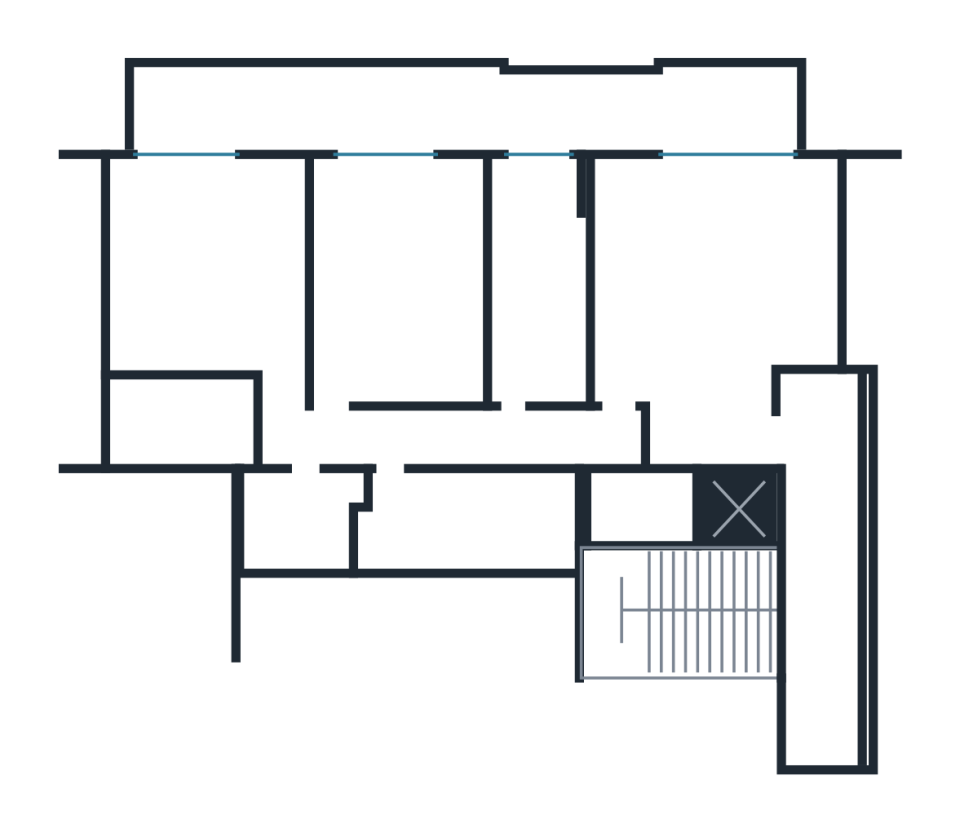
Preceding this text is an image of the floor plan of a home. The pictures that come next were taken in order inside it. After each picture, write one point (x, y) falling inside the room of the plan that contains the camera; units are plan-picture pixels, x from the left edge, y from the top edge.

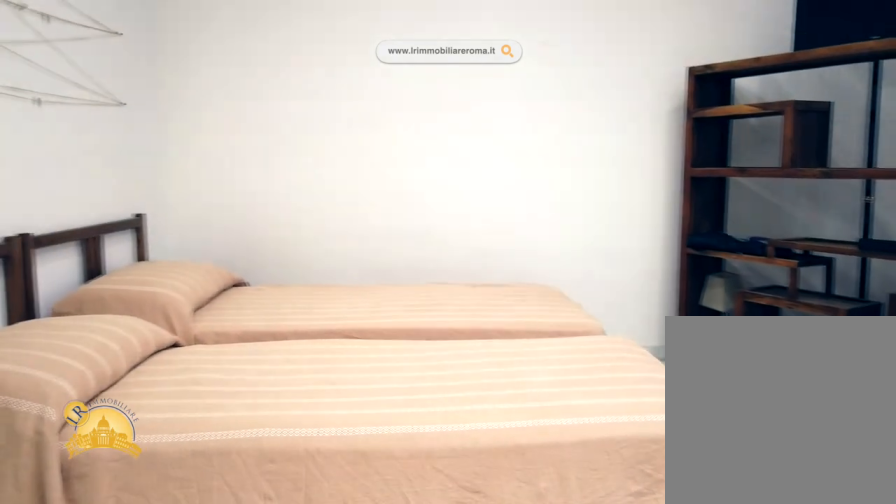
(715, 288)
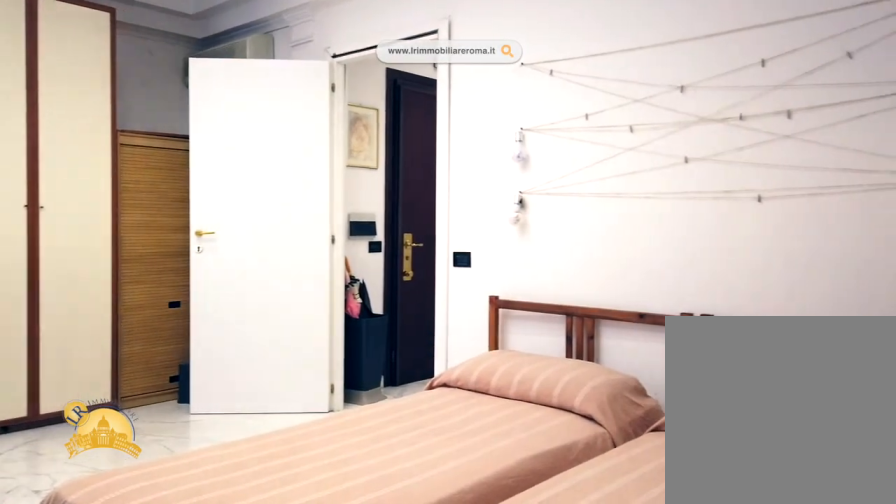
(715, 288)
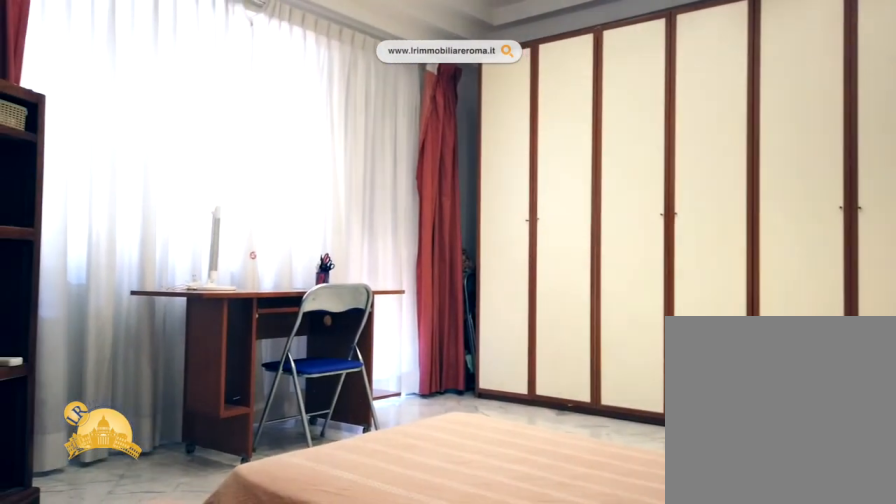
(715, 288)
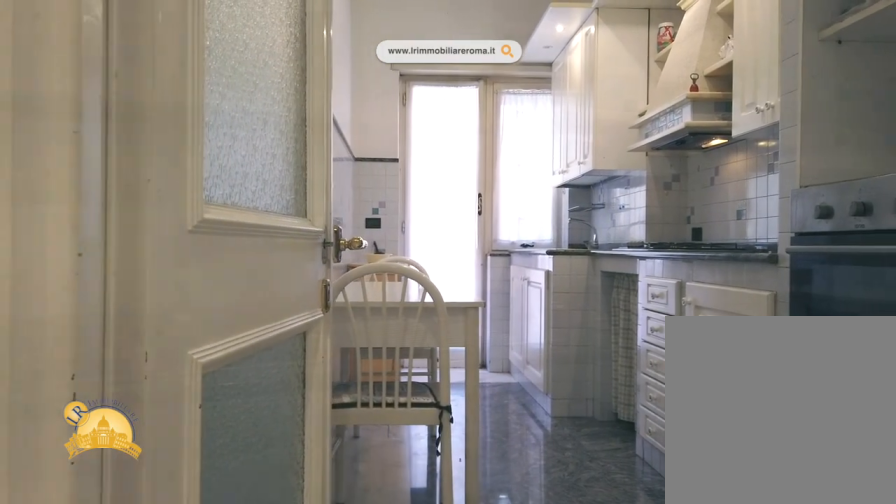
(539, 288)
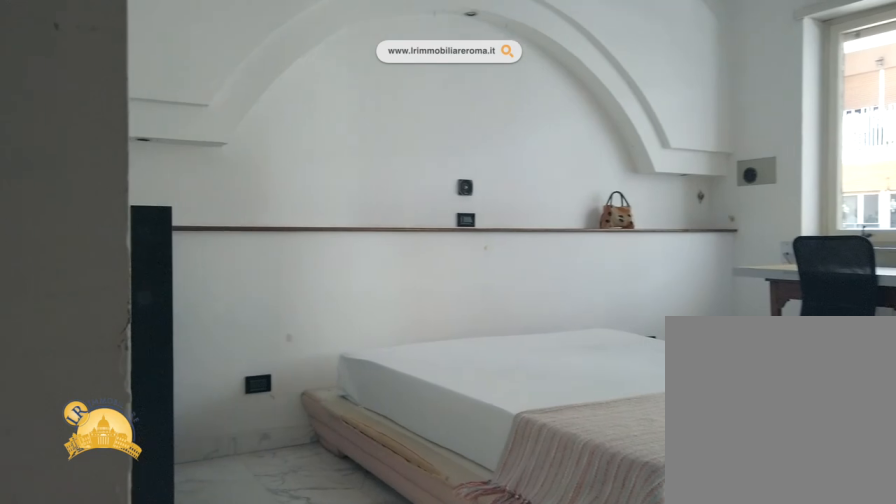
(207, 281)
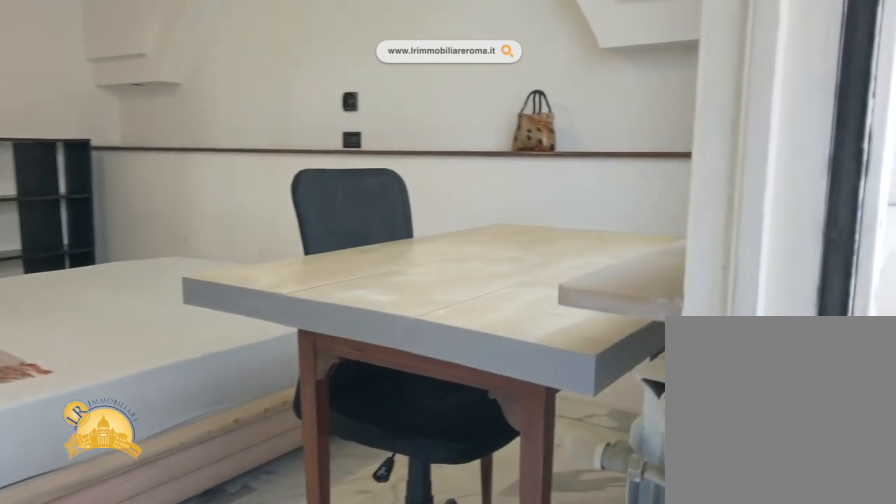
(207, 281)
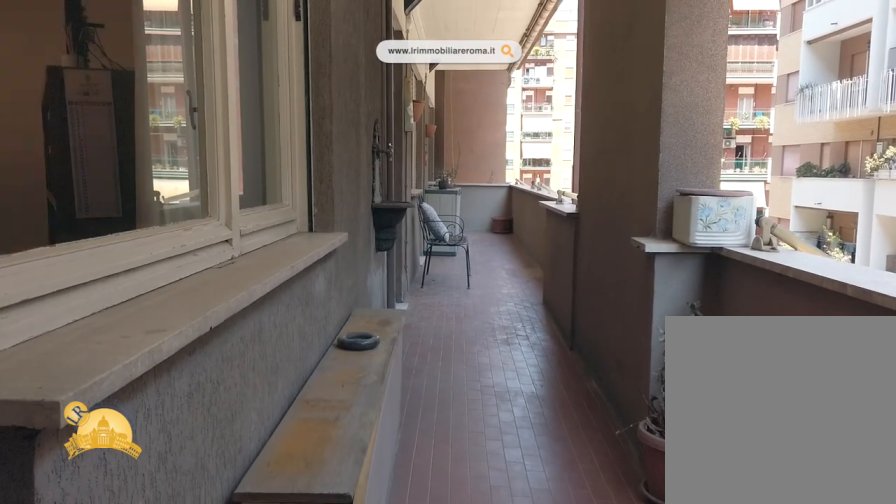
(465, 109)
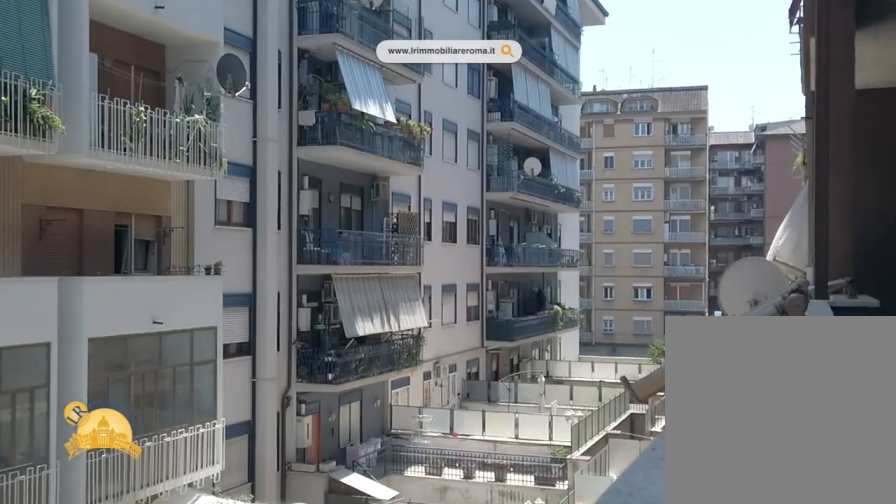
(465, 109)
